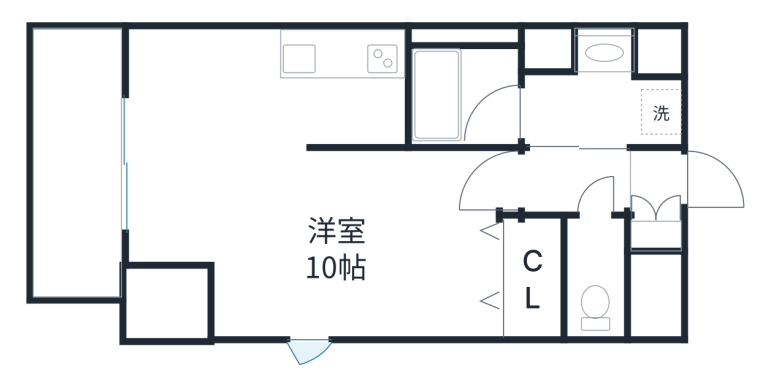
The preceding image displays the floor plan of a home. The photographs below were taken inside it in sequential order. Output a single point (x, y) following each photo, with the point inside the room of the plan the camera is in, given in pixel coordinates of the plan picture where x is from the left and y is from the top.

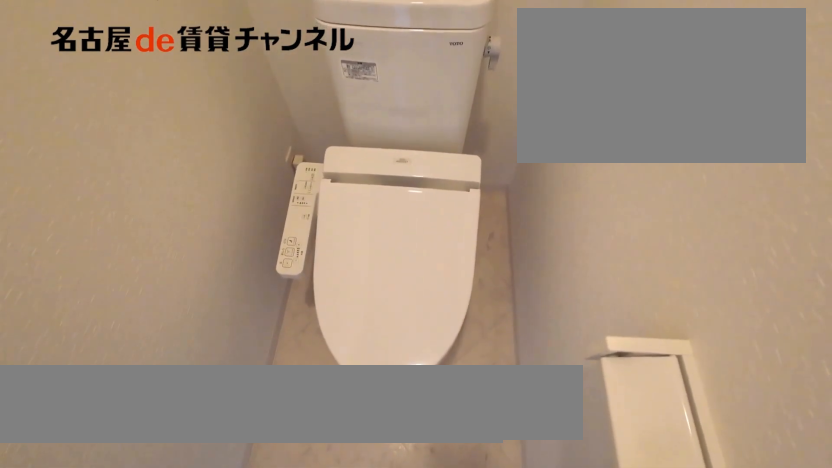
(598, 280)
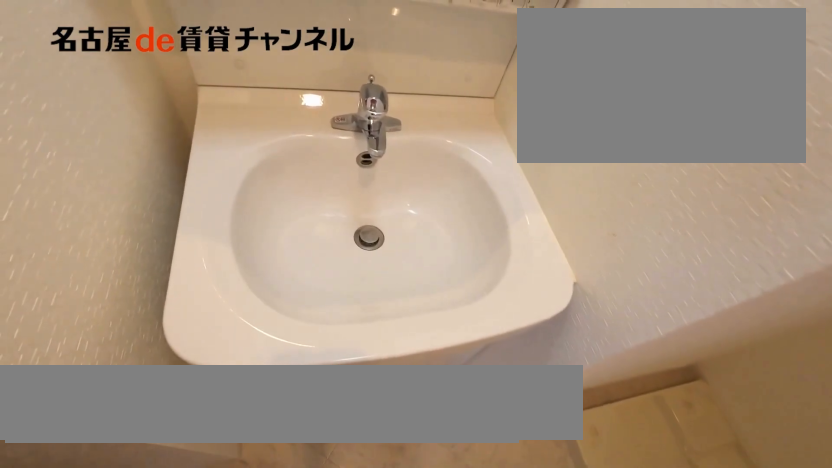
(600, 85)
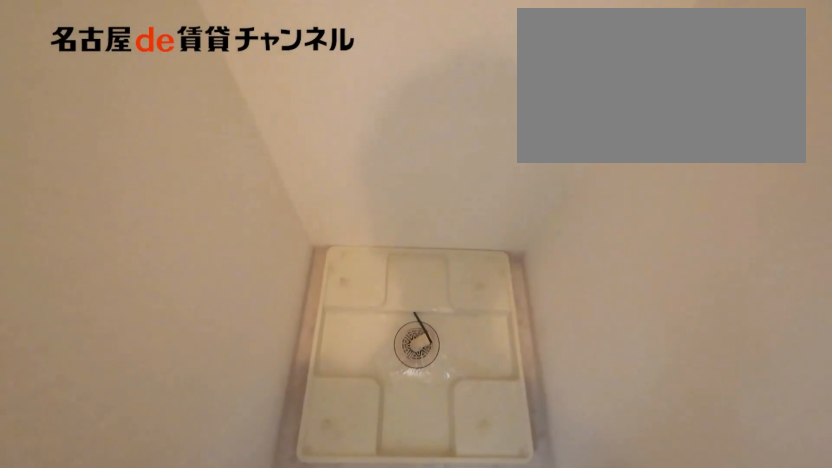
(600, 85)
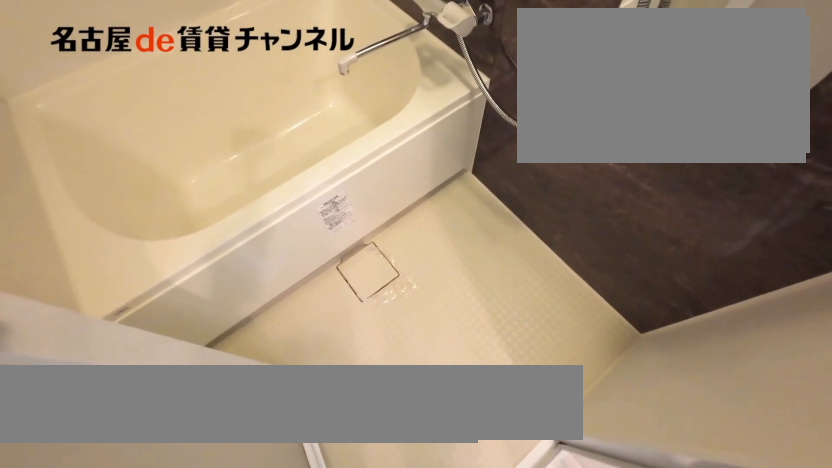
(467, 85)
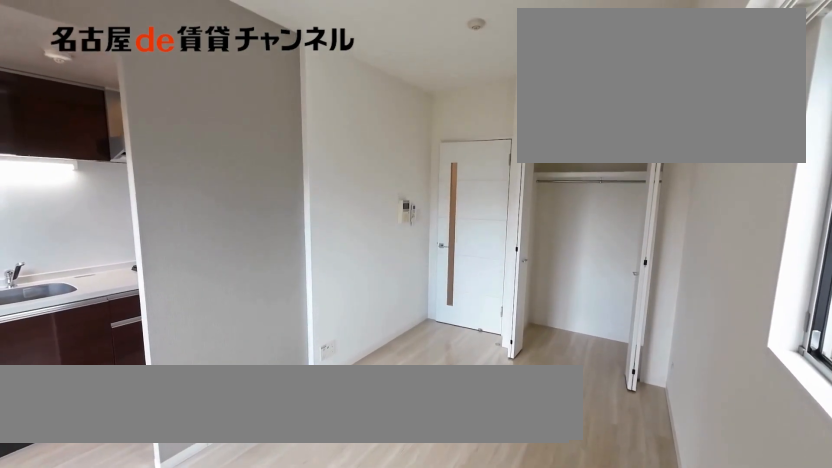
(349, 256)
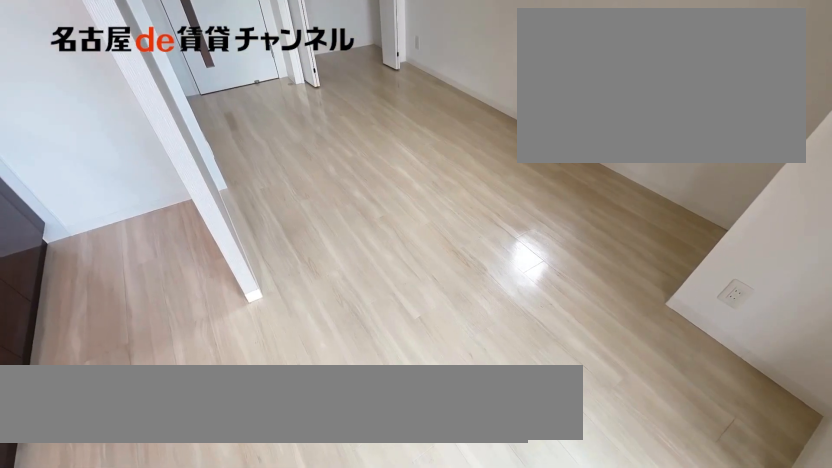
(349, 256)
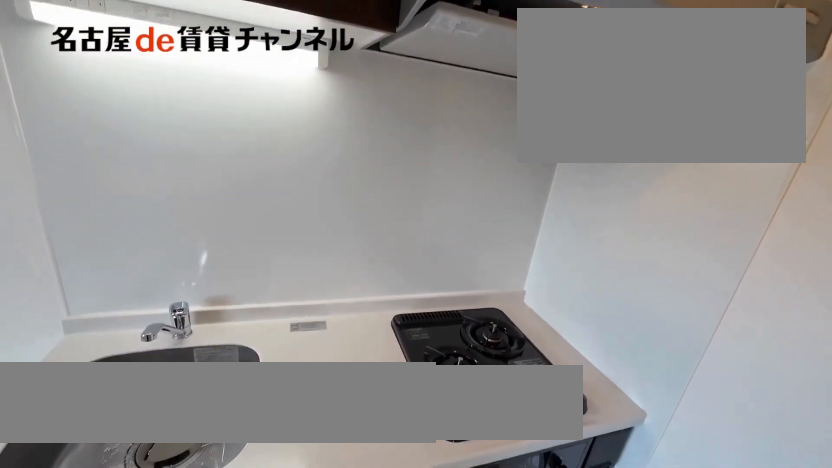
(344, 86)
